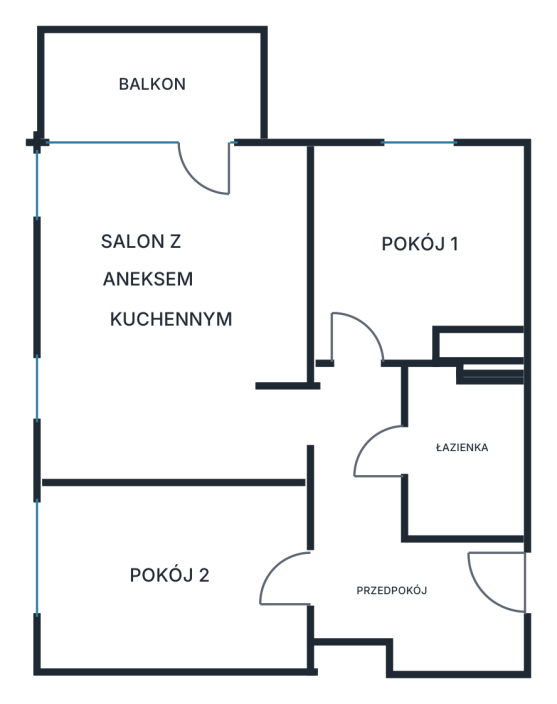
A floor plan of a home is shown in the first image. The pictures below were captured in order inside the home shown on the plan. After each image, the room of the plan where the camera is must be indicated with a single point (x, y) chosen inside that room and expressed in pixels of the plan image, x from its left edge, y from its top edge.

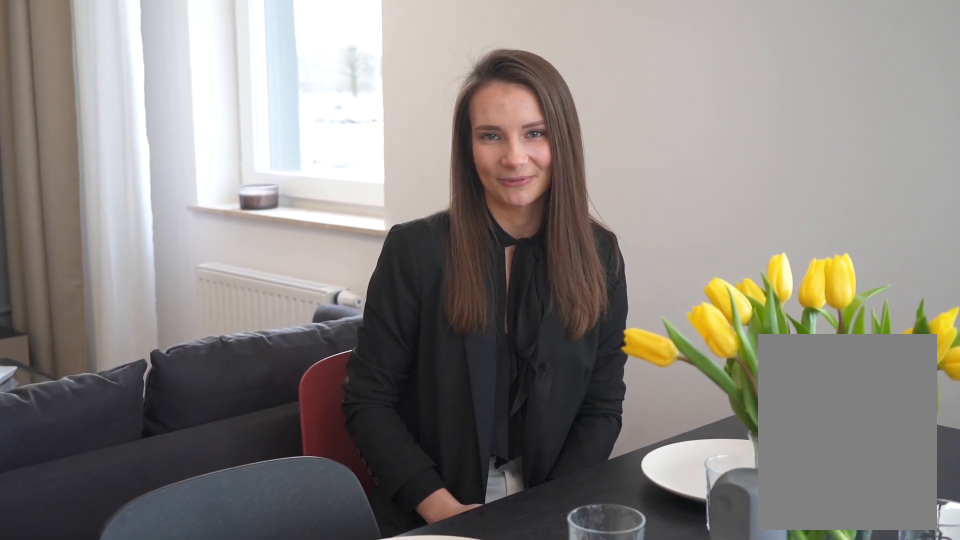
(172, 314)
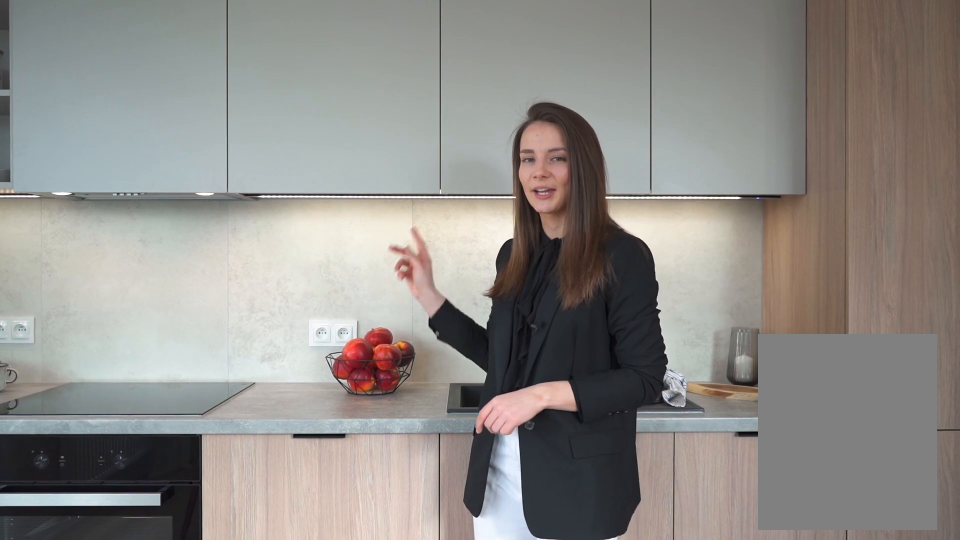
(177, 314)
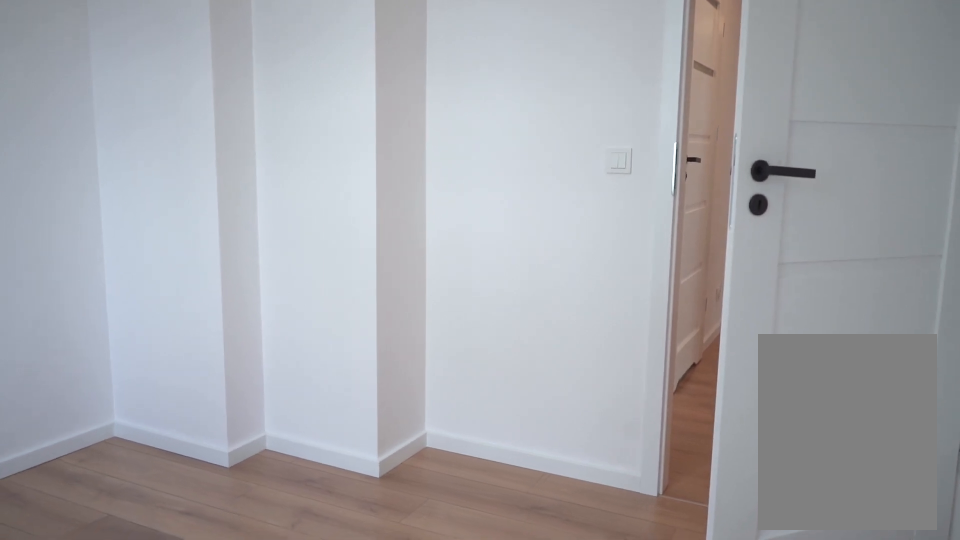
(422, 251)
